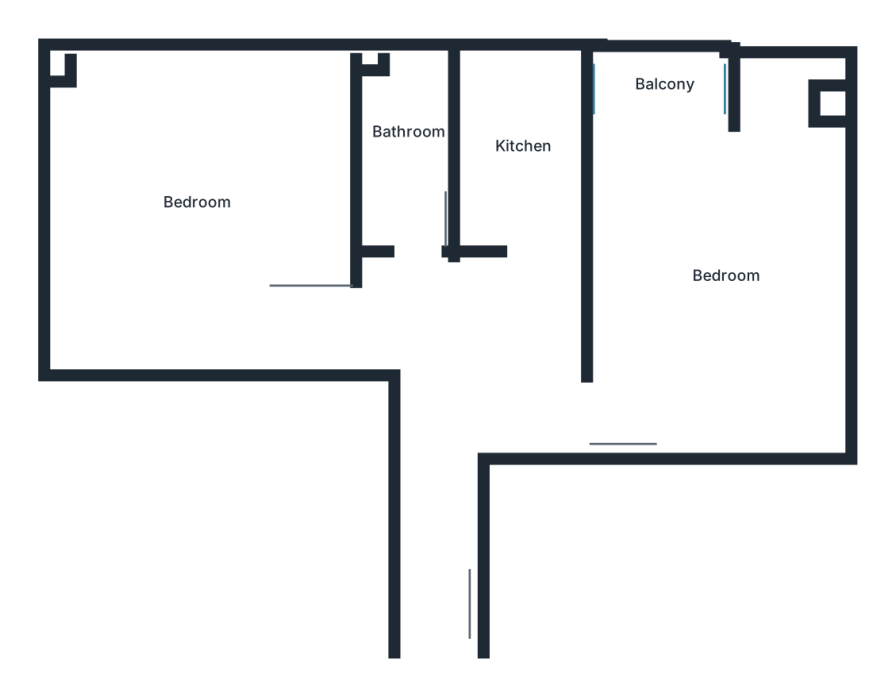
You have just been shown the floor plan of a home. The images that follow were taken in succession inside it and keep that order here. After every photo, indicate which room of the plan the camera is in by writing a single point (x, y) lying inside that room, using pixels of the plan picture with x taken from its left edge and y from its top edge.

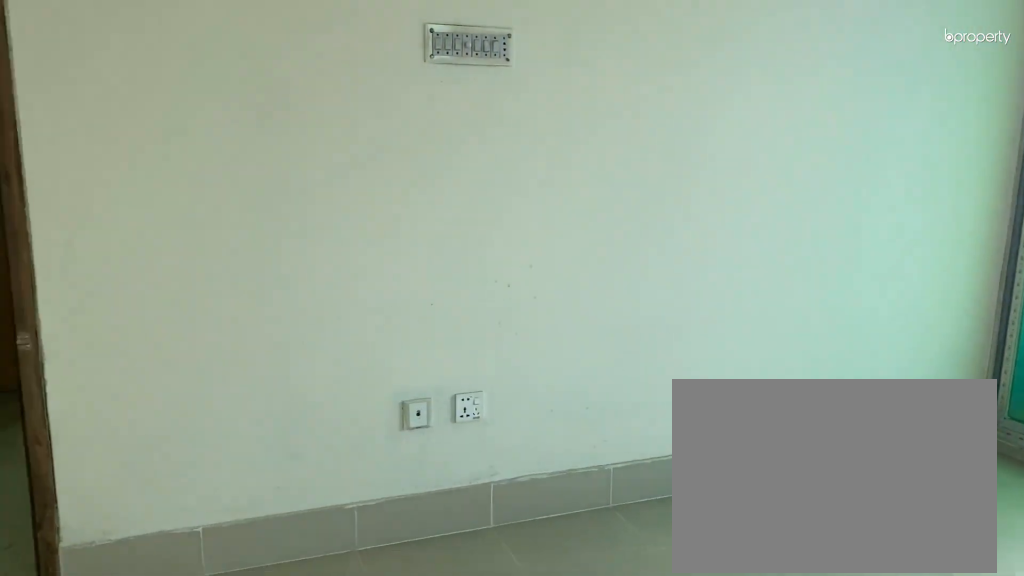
(722, 264)
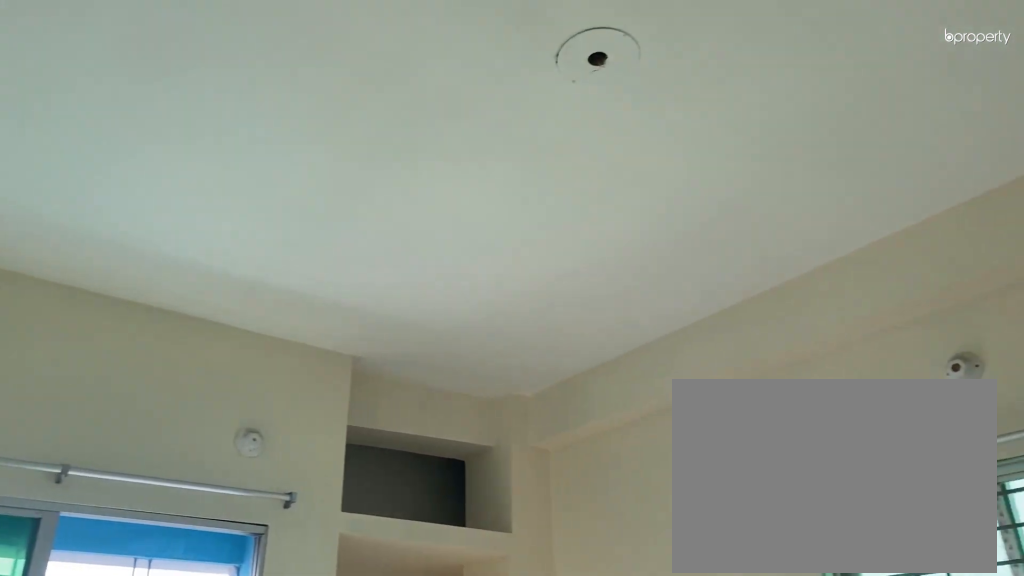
(722, 264)
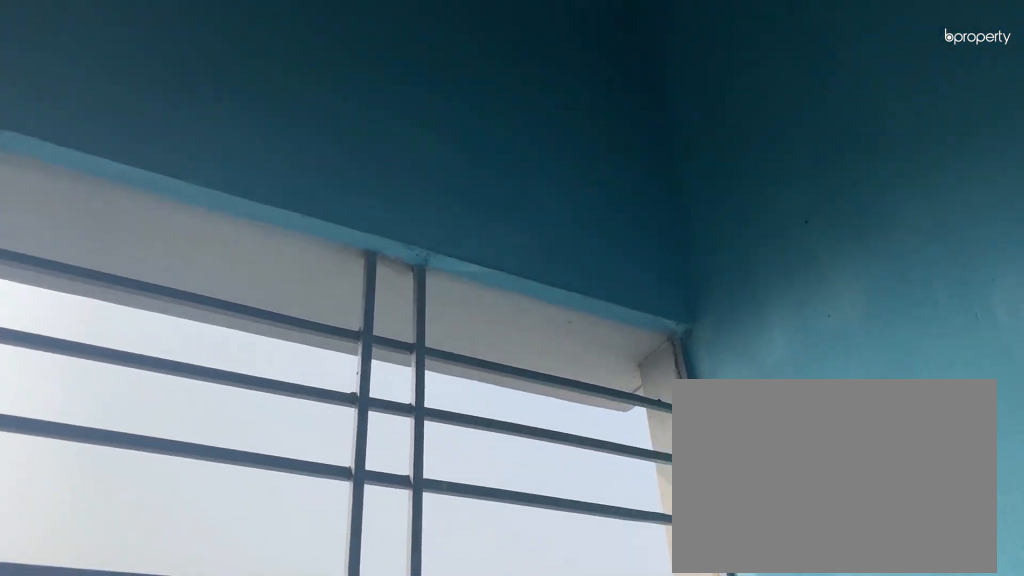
(655, 97)
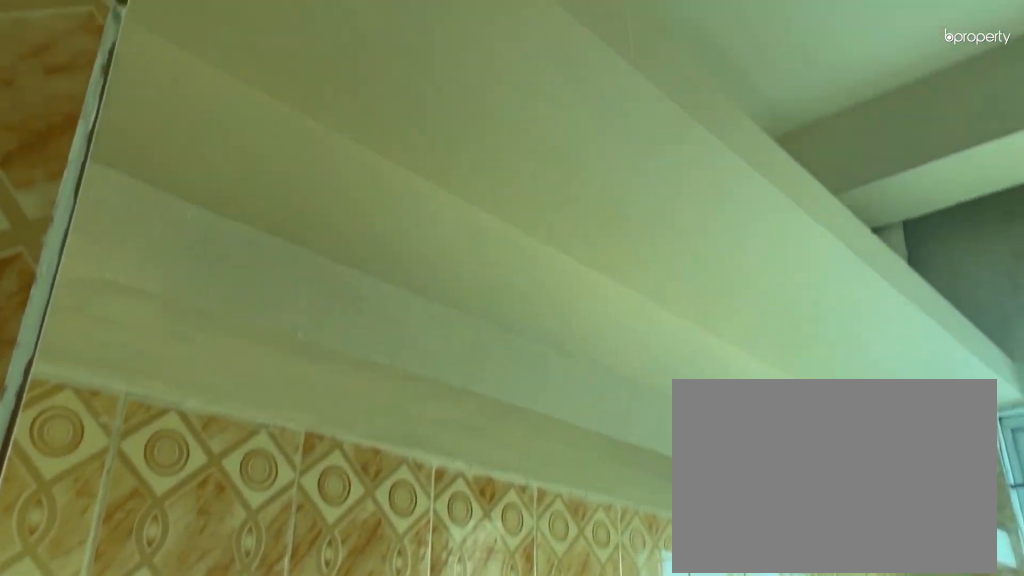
(505, 164)
